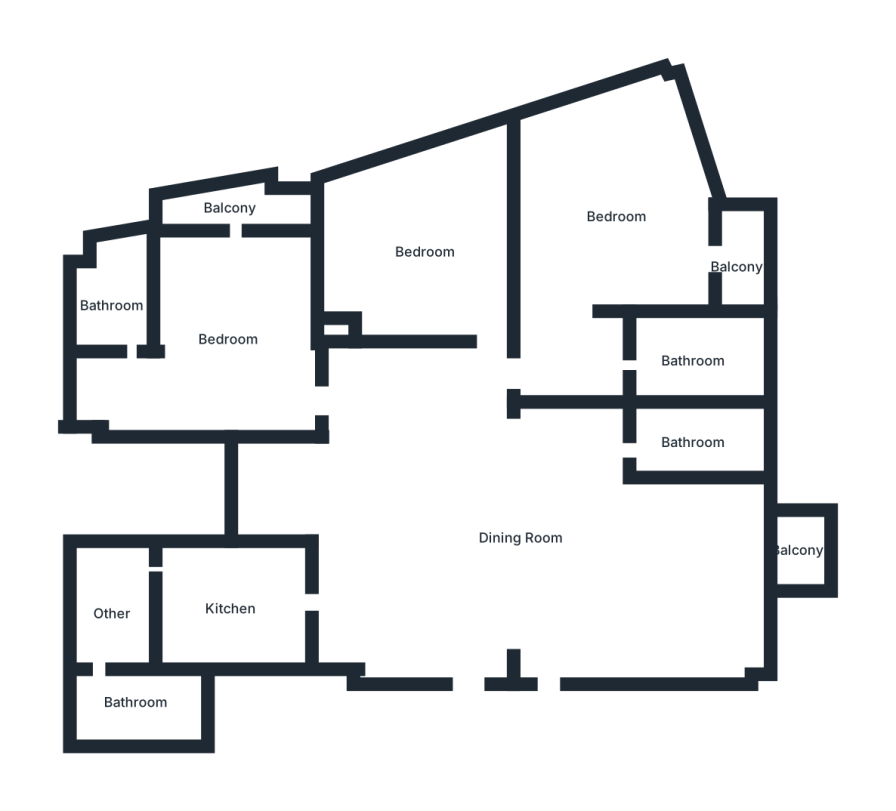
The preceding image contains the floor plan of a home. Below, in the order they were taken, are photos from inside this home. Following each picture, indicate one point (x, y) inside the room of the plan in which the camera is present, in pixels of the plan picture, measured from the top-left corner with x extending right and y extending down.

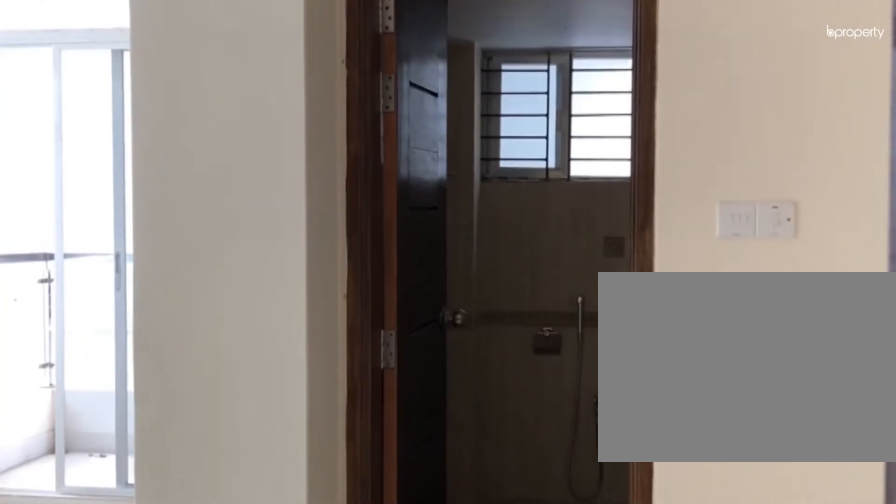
(554, 368)
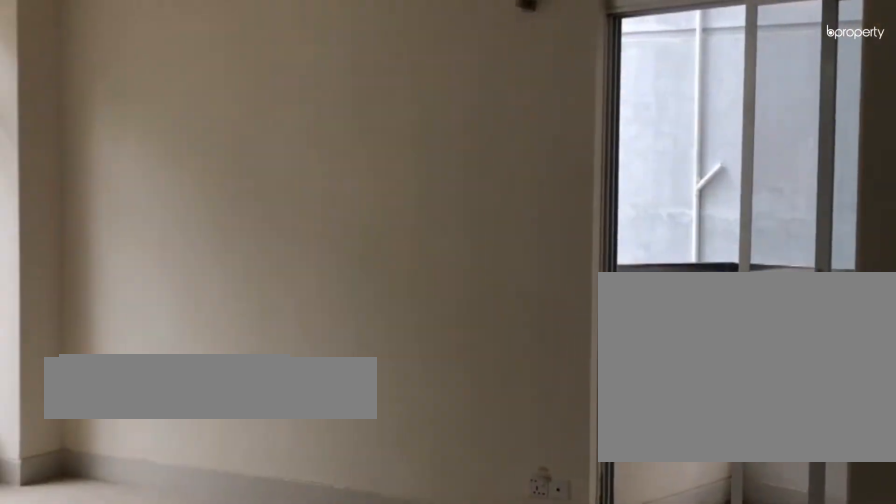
(615, 214)
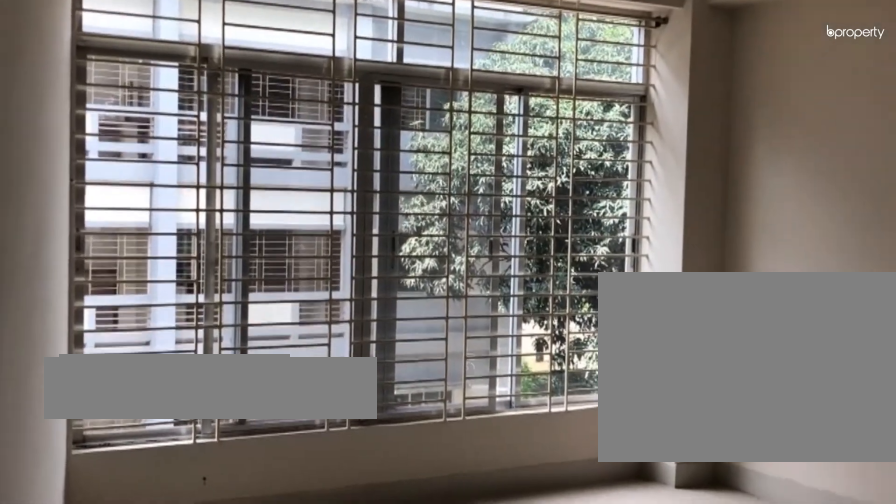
(615, 214)
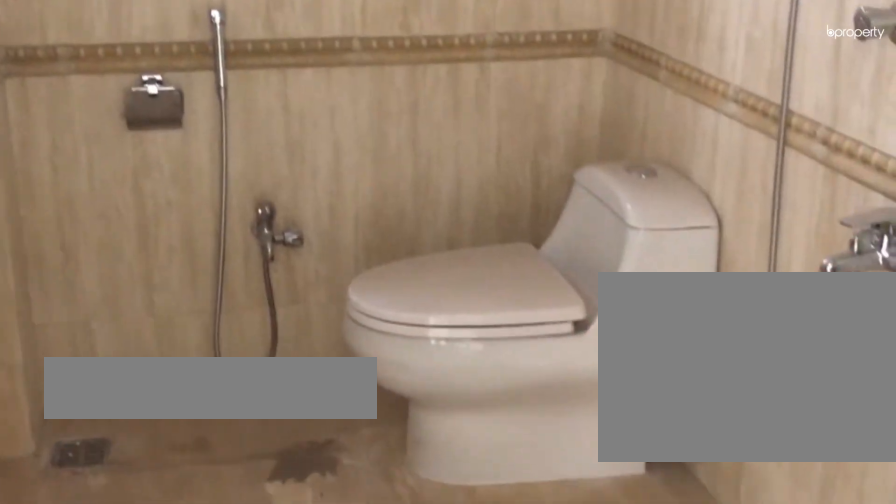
(690, 361)
